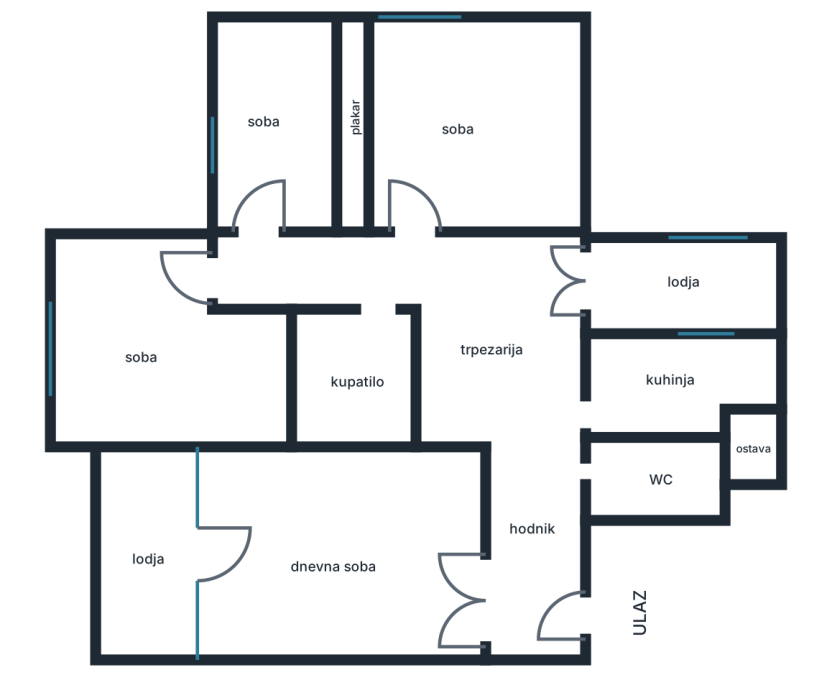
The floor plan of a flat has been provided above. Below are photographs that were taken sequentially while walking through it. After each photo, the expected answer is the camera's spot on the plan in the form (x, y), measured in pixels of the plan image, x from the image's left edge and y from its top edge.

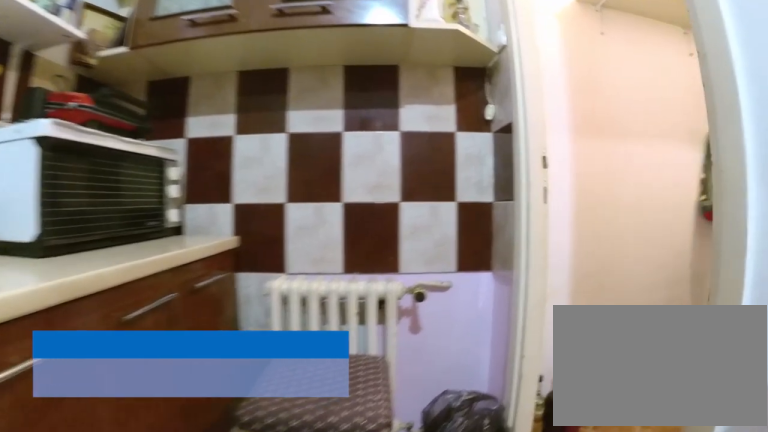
(657, 406)
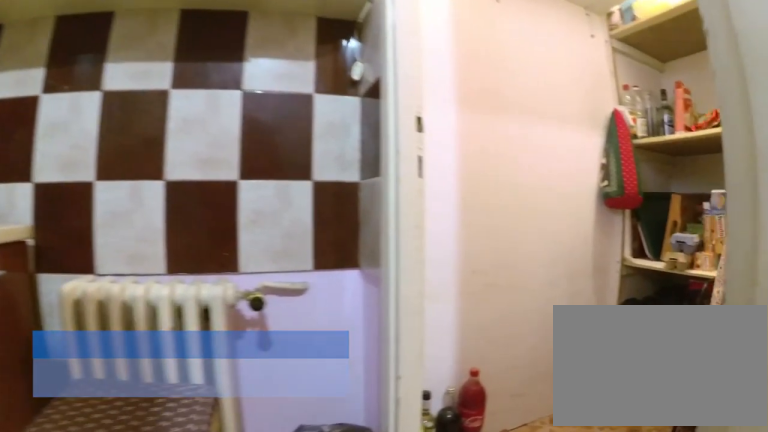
(674, 401)
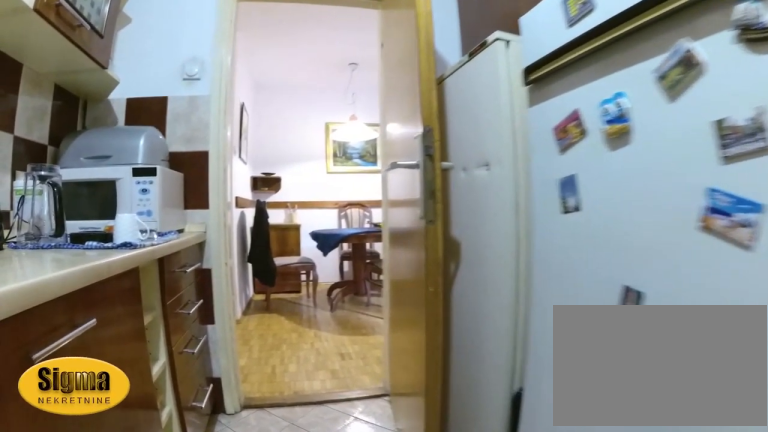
(732, 391)
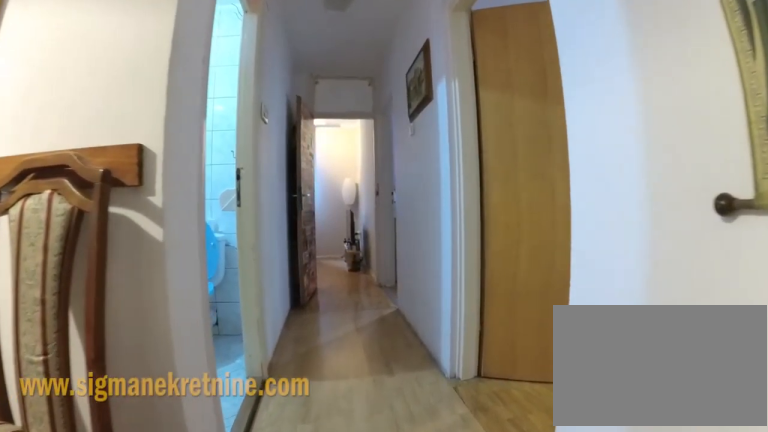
(522, 293)
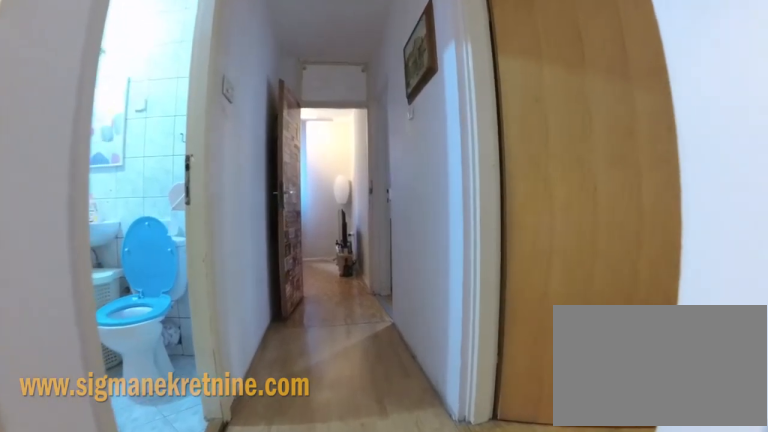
(496, 286)
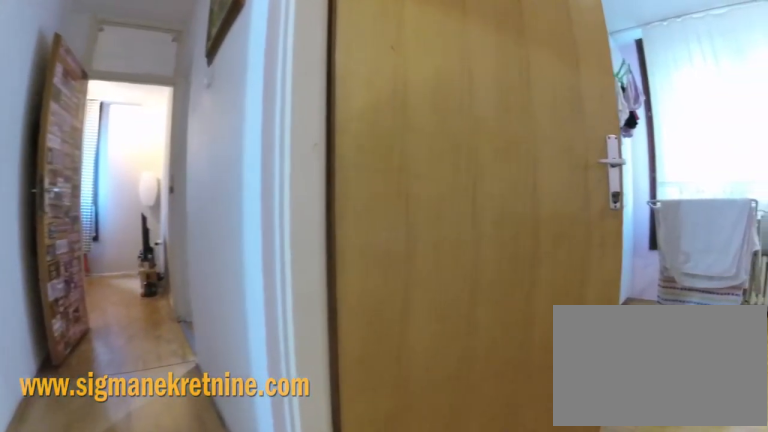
(457, 285)
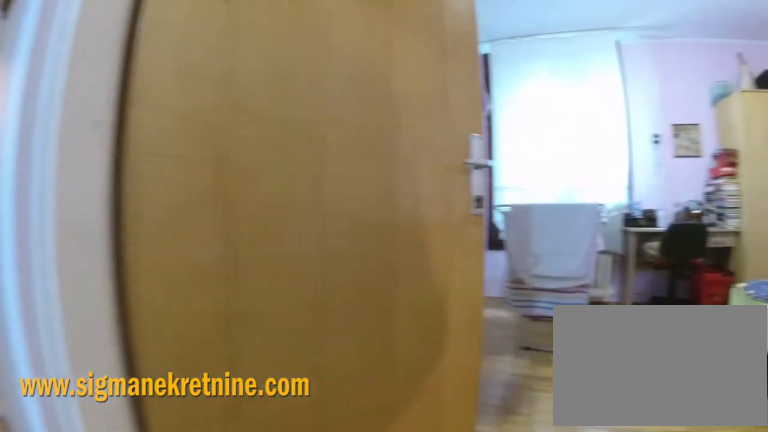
(439, 287)
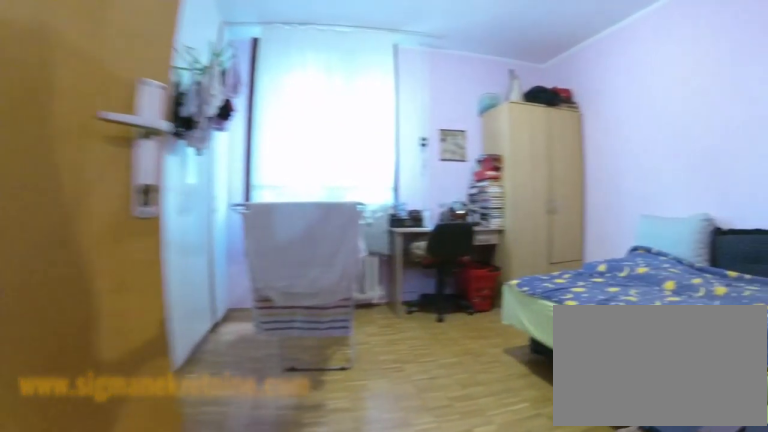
(420, 280)
